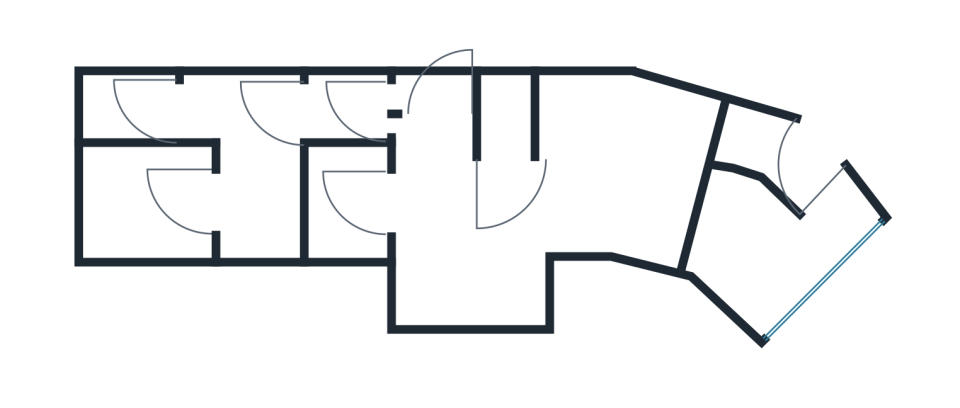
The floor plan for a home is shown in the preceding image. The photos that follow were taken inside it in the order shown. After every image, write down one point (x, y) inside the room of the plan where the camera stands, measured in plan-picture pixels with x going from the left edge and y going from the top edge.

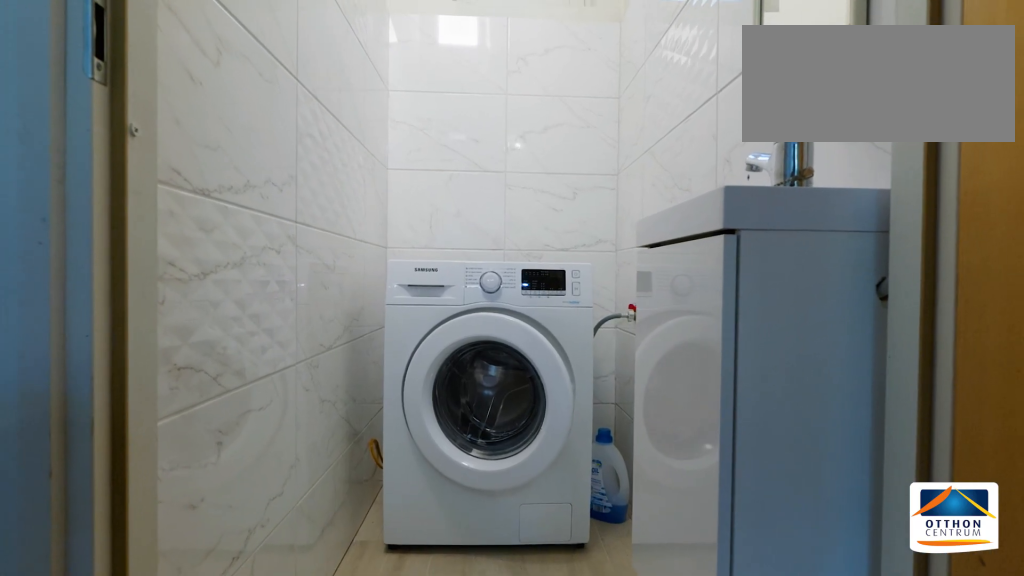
(510, 113)
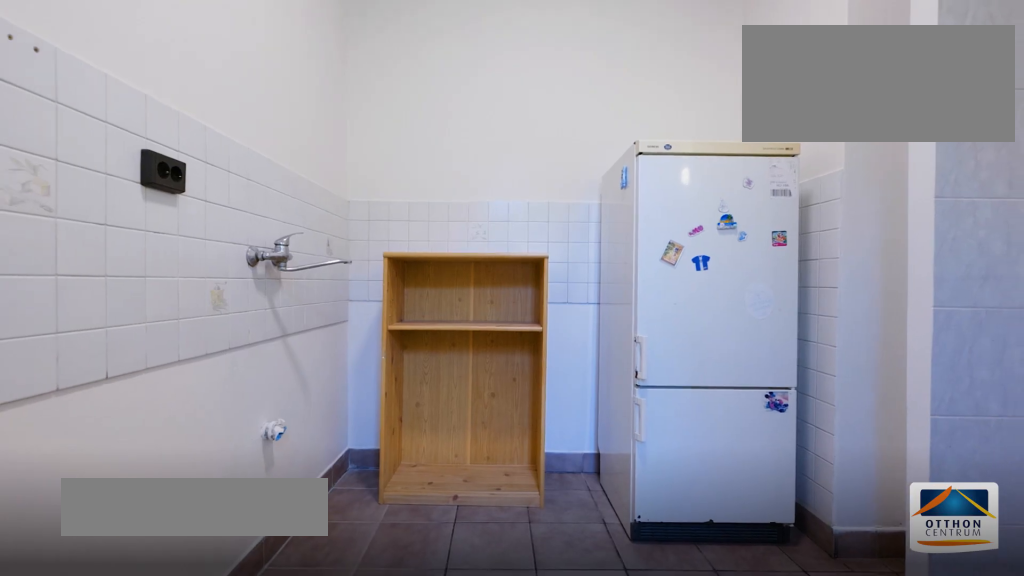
(348, 205)
